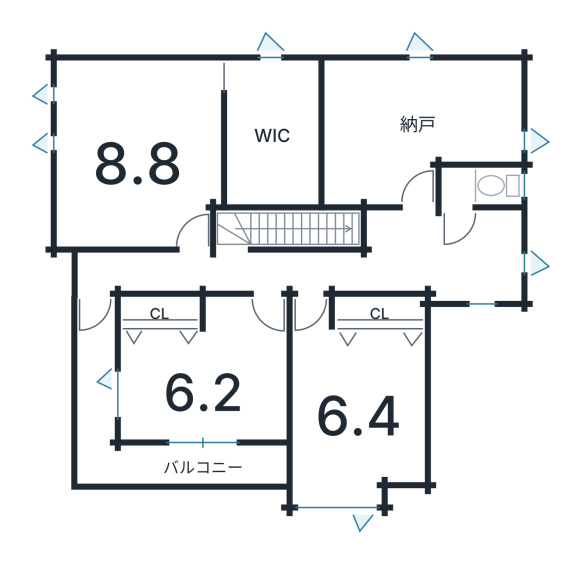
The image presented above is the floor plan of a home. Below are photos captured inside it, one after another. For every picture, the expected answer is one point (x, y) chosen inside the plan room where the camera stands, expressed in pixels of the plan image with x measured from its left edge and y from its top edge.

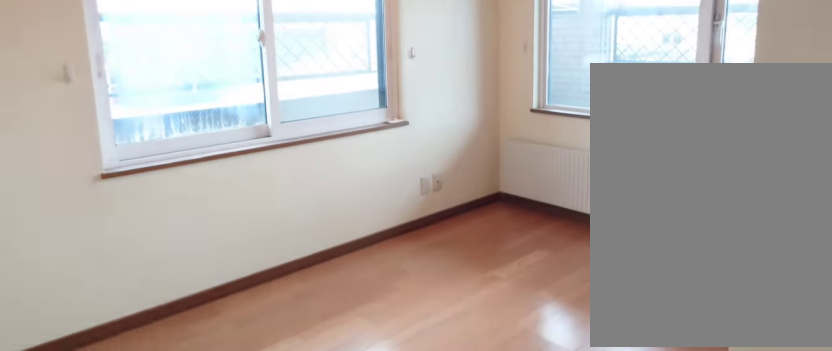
(195, 391)
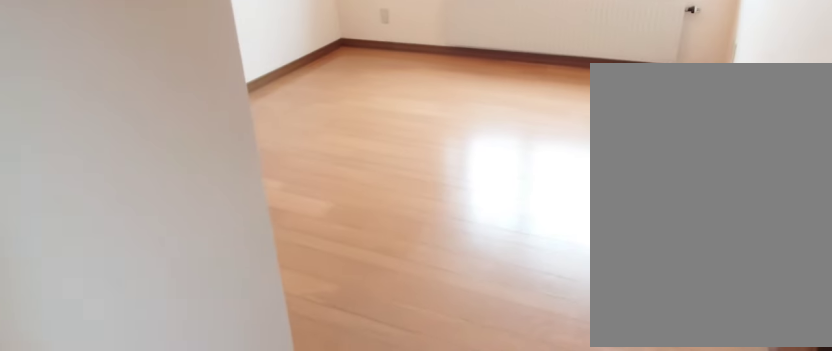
(352, 415)
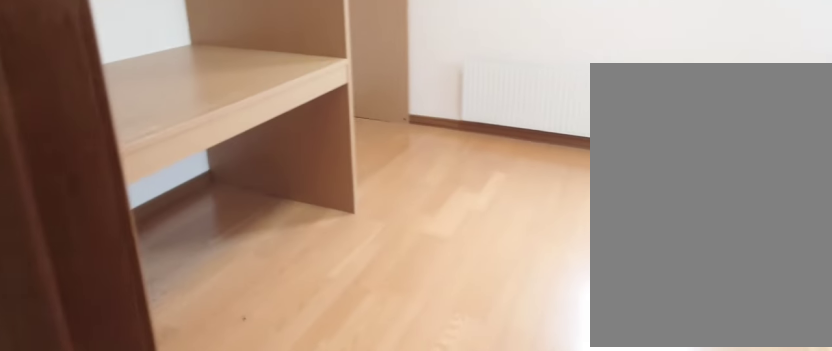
(390, 133)
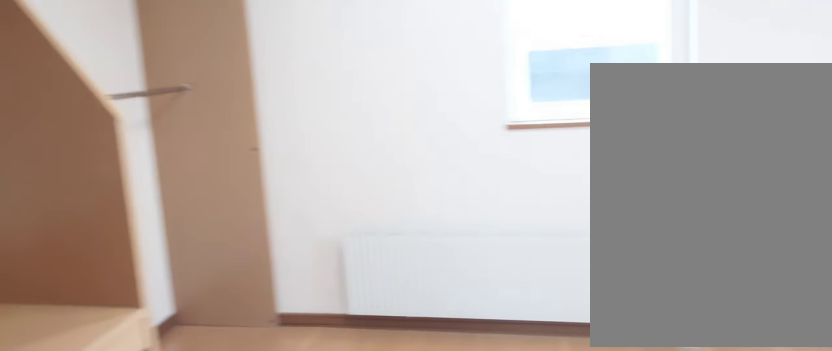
(390, 133)
